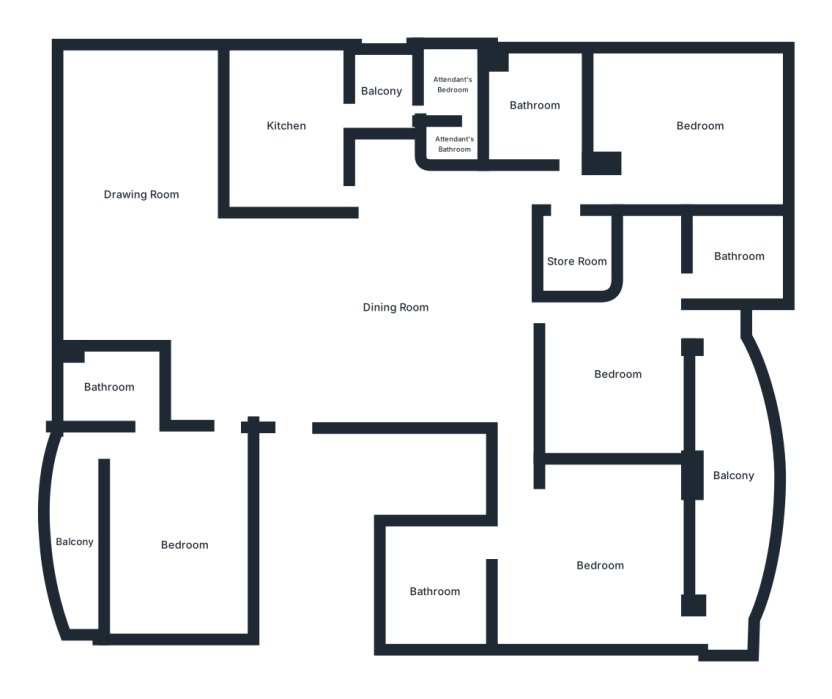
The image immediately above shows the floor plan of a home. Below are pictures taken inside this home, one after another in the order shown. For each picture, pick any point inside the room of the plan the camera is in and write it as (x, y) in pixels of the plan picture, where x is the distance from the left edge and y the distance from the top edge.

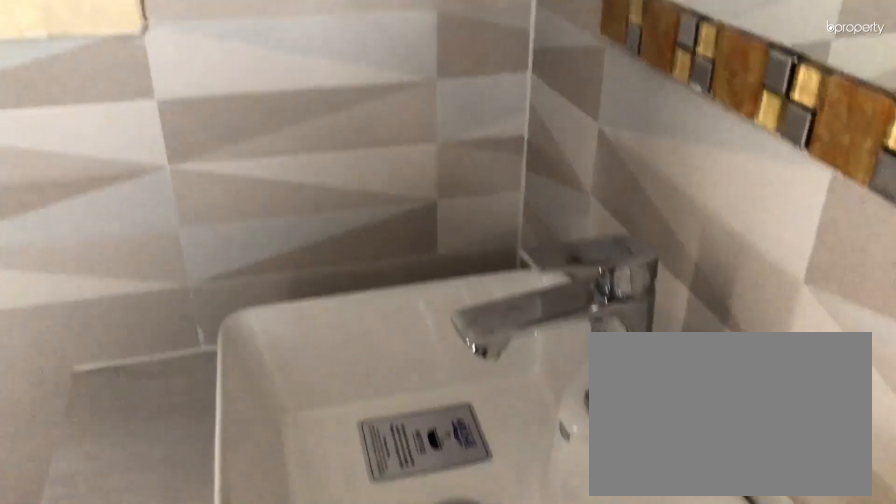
(538, 112)
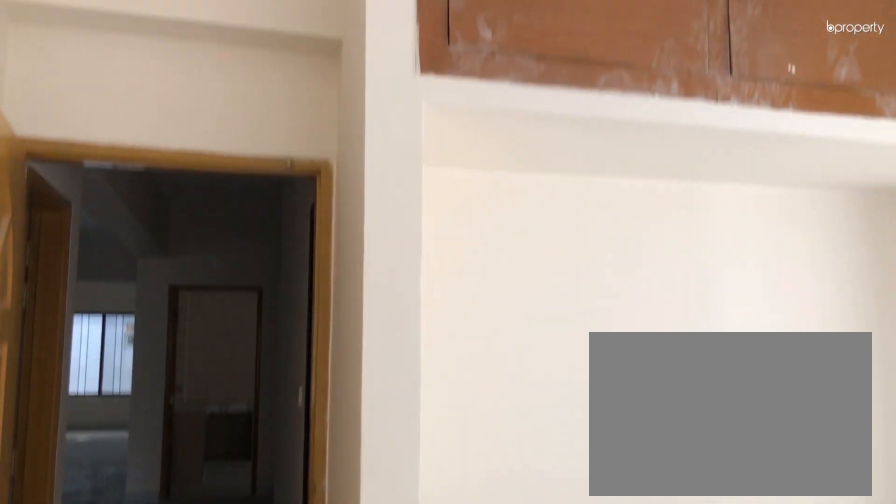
(687, 132)
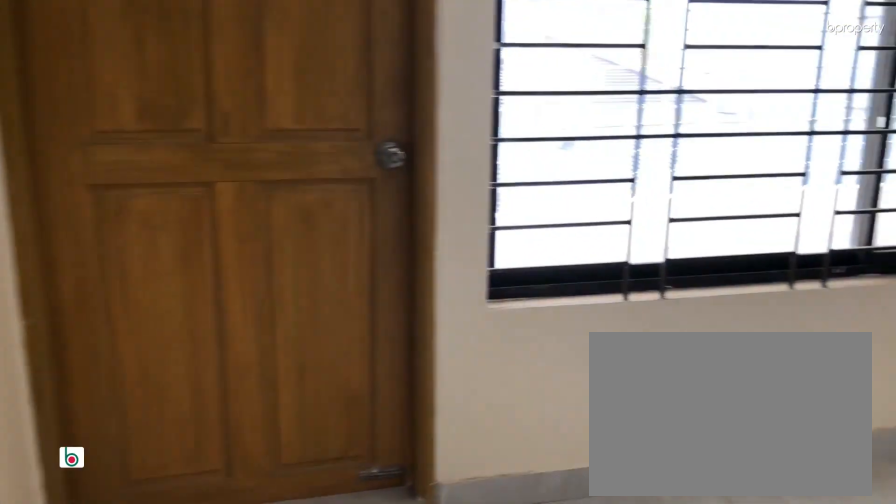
(613, 376)
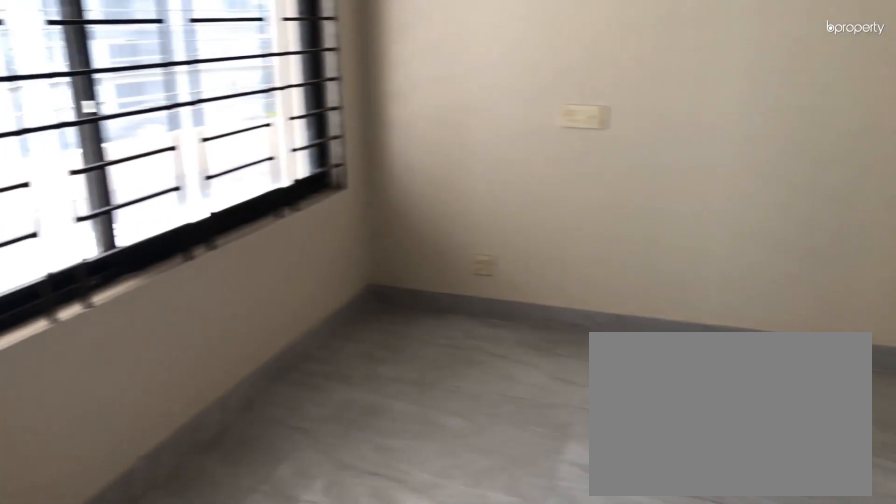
(613, 376)
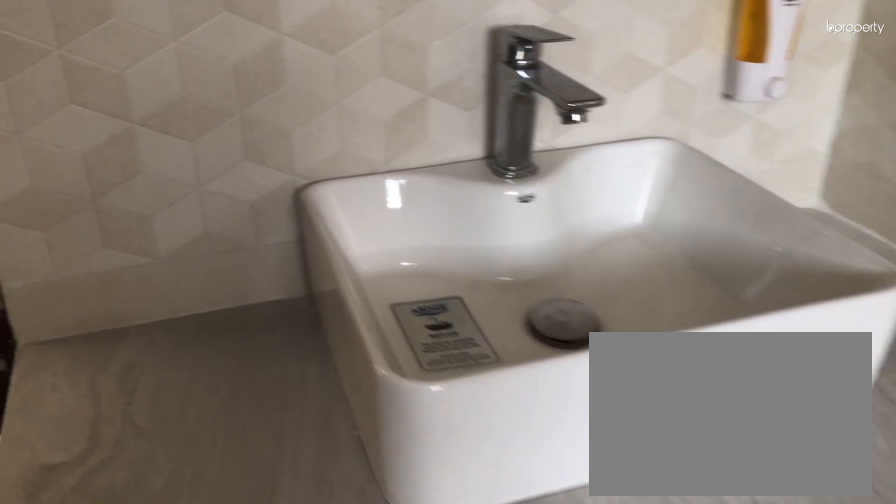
(731, 257)
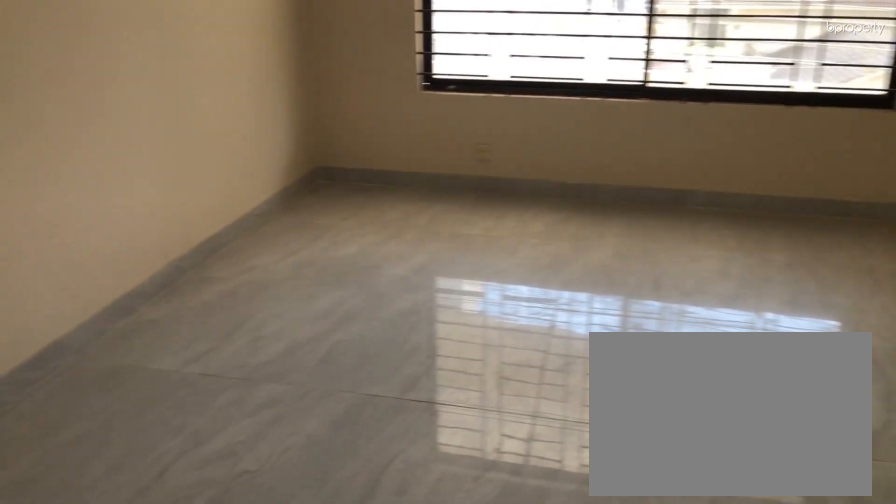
(593, 557)
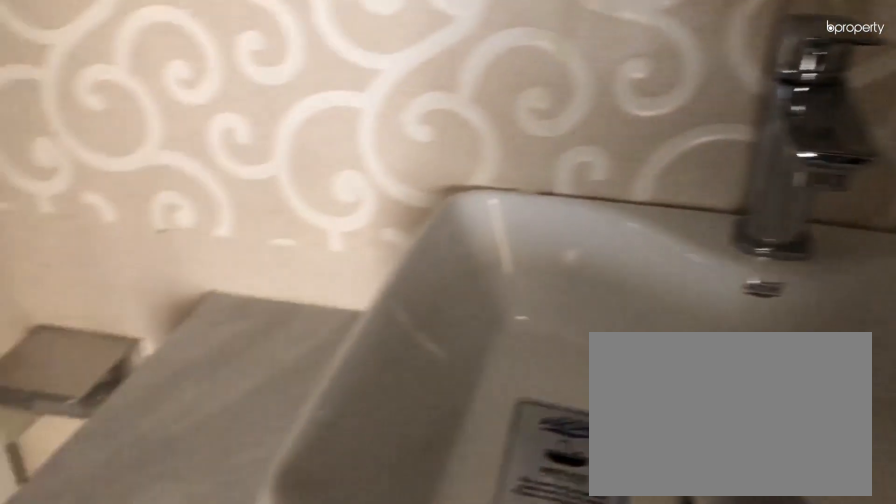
(431, 585)
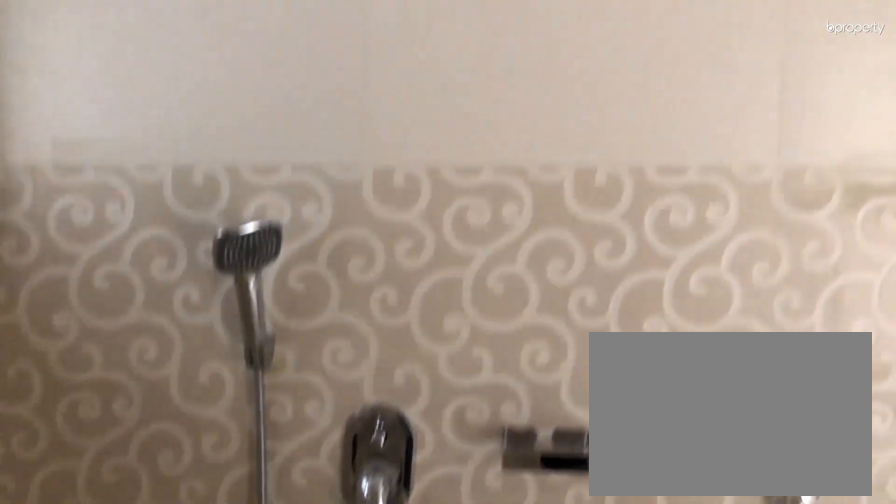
(431, 585)
